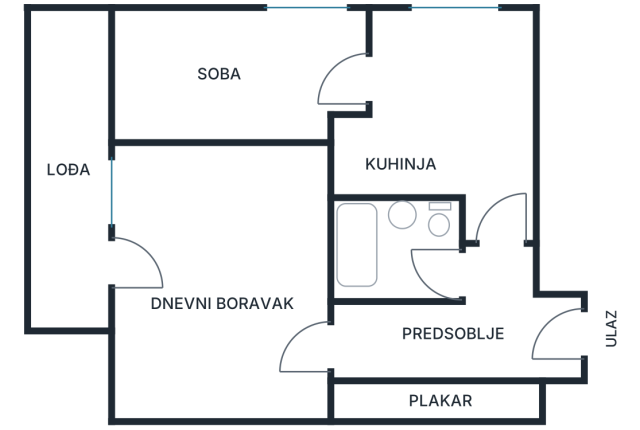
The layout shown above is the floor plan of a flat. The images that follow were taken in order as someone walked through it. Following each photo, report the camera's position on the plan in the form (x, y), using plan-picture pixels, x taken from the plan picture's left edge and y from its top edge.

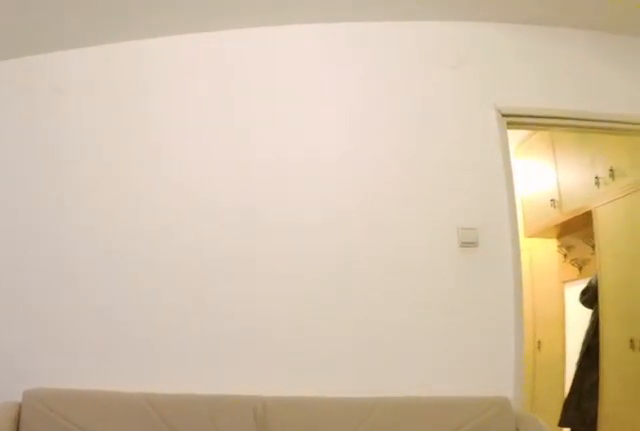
(145, 256)
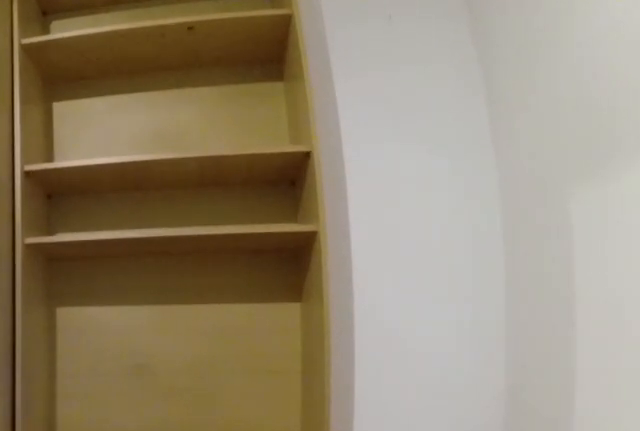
(157, 303)
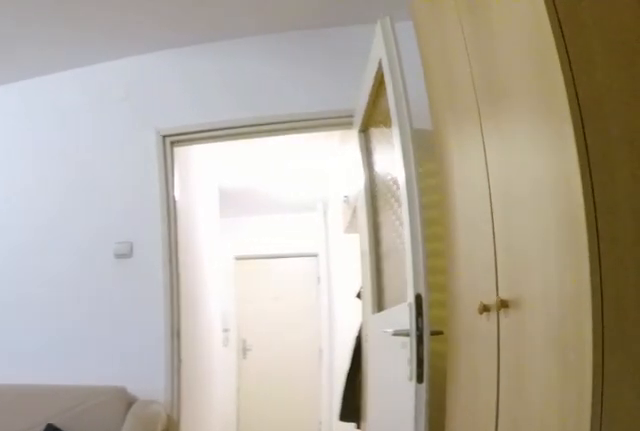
(142, 346)
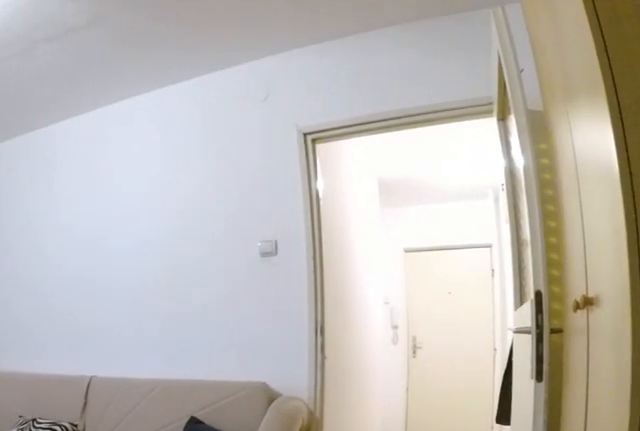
(158, 379)
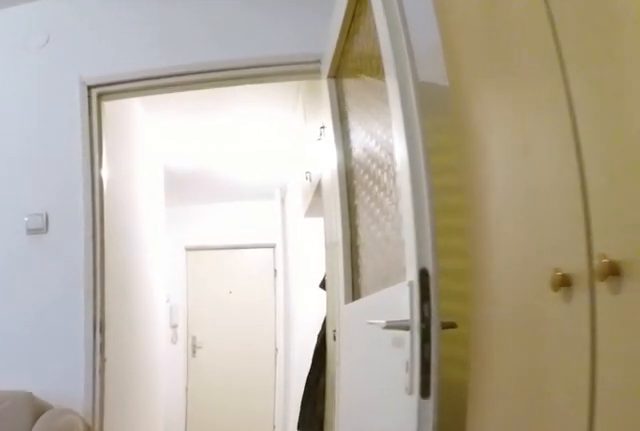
(242, 367)
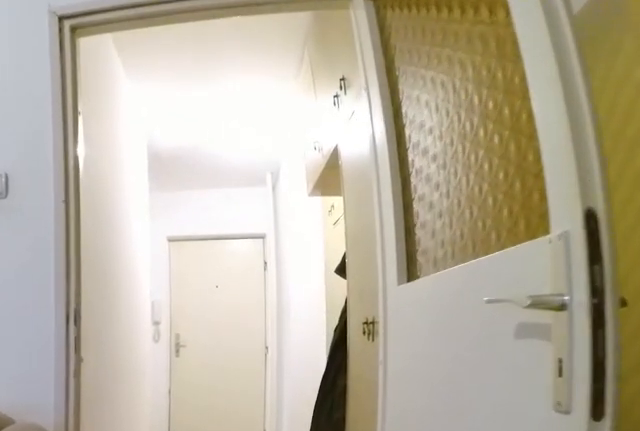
(261, 363)
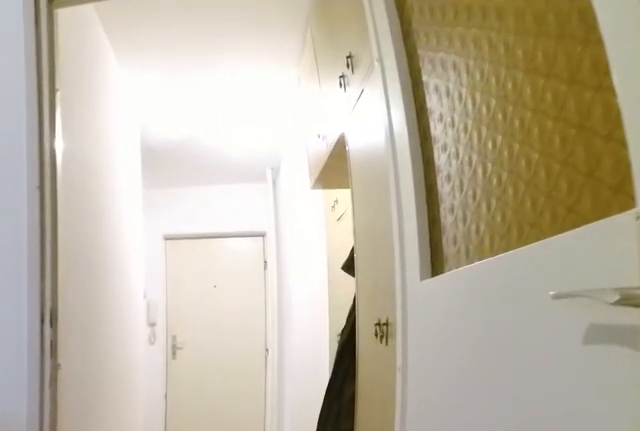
(268, 362)
